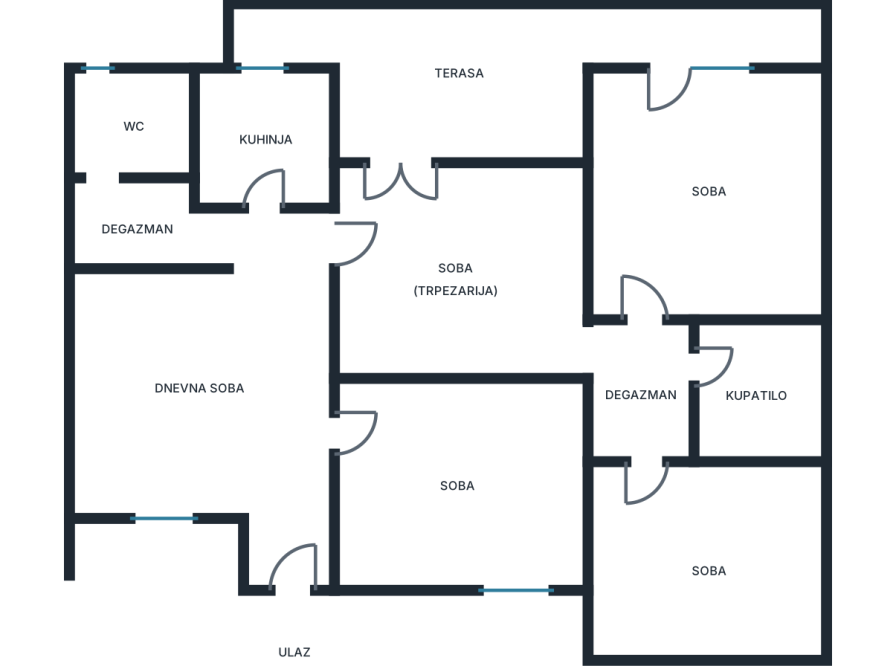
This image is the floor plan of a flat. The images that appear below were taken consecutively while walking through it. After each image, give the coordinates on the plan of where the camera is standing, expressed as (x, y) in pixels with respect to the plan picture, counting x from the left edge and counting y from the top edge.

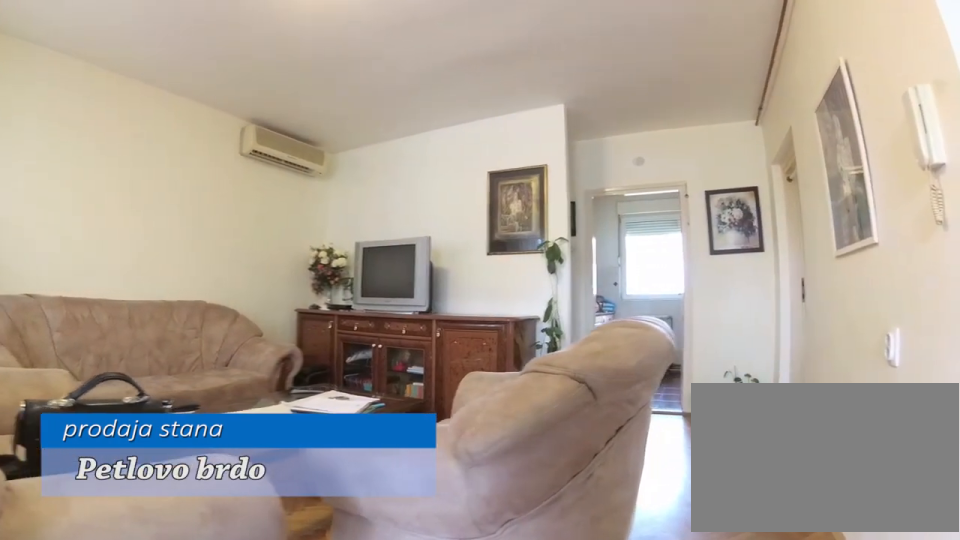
(283, 501)
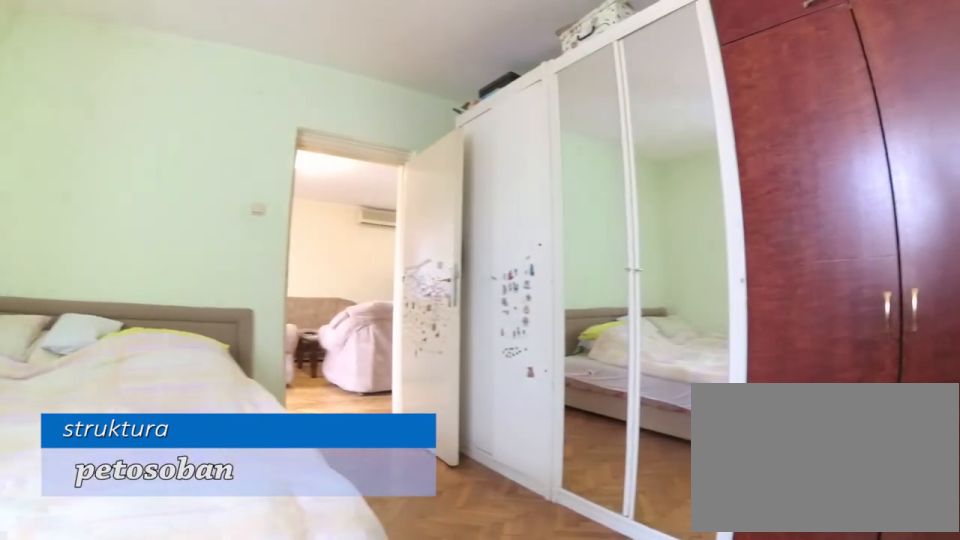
(553, 483)
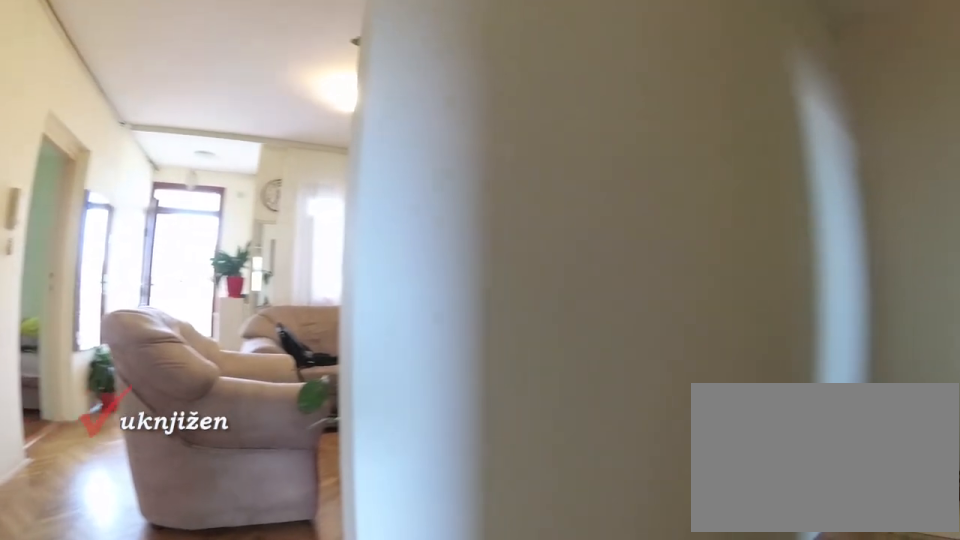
(271, 209)
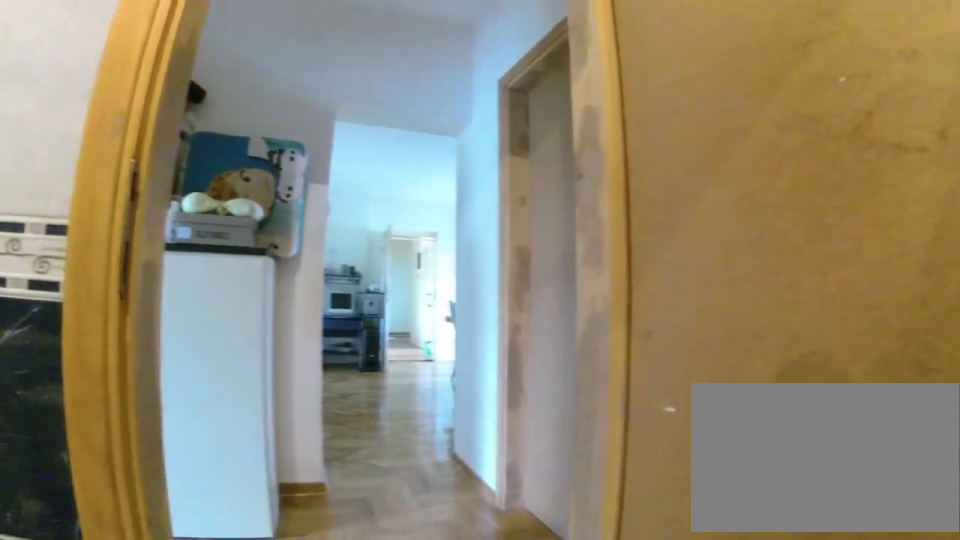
(762, 389)
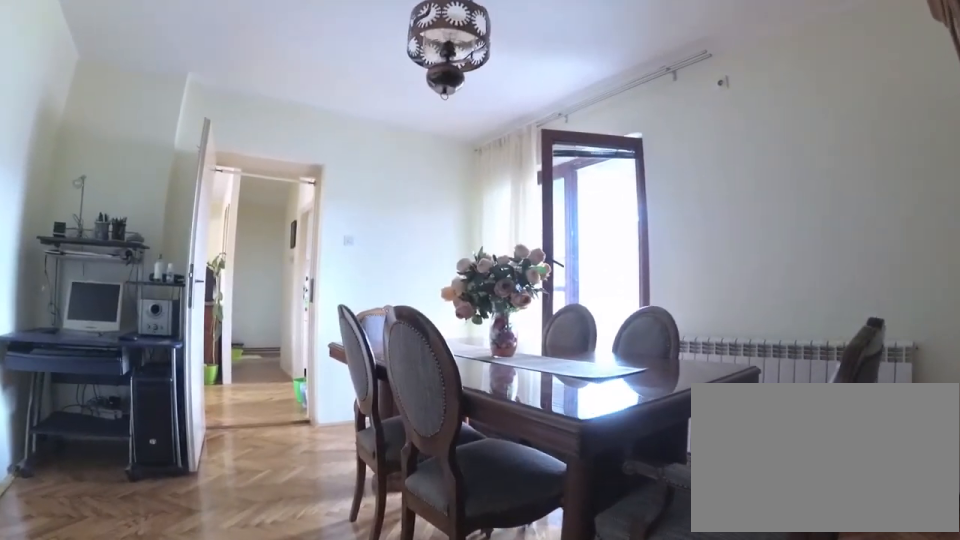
(600, 341)
